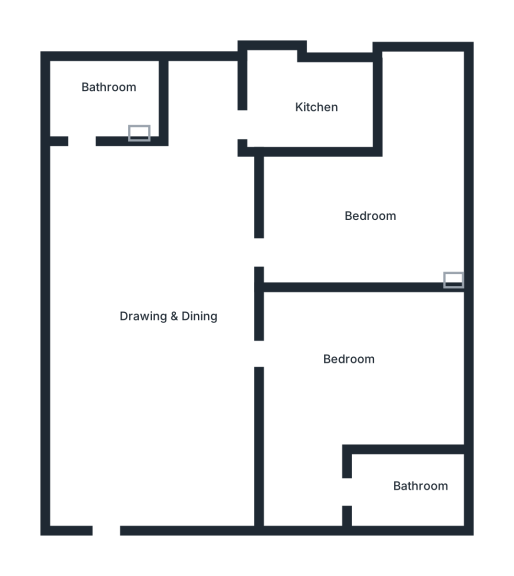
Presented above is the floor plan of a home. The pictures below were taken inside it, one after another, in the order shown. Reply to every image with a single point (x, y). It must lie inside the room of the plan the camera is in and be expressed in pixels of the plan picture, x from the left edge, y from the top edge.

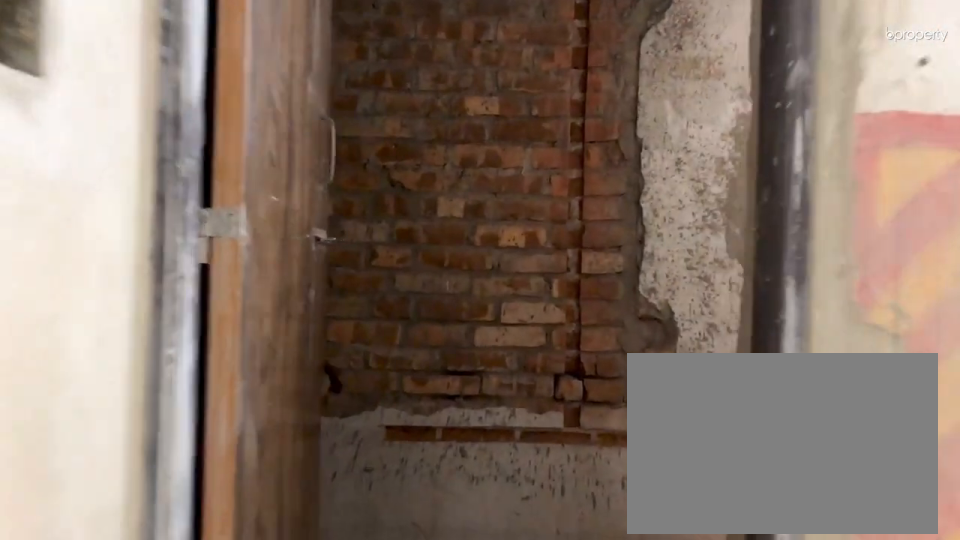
(98, 99)
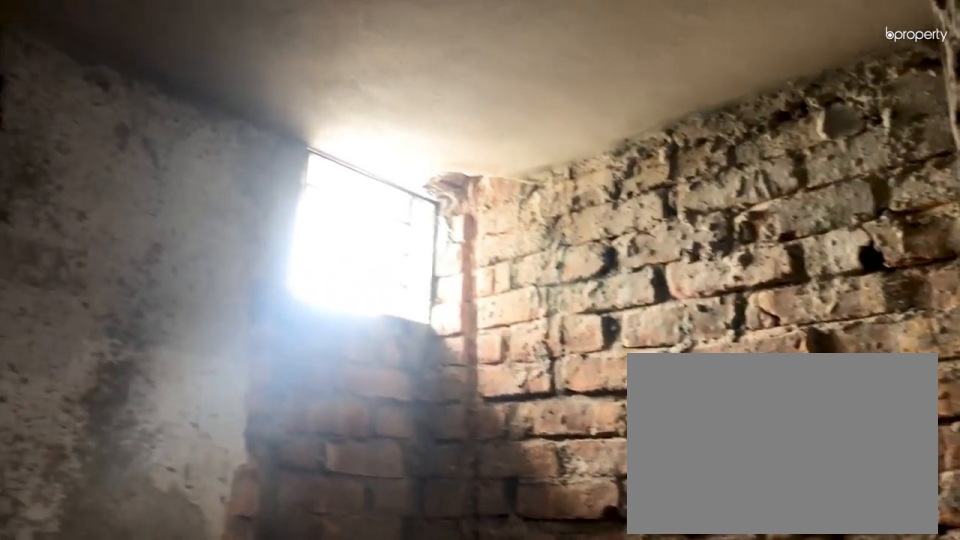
(98, 99)
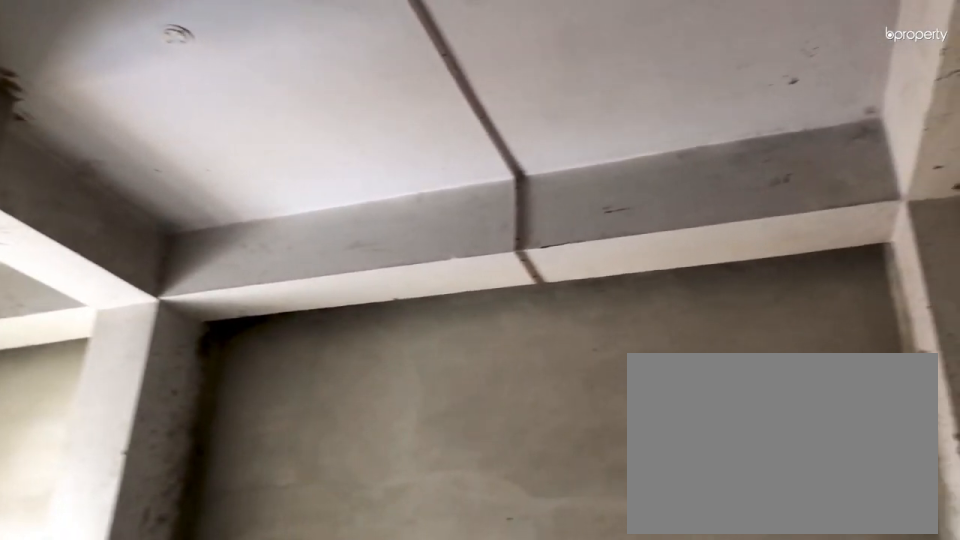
(381, 222)
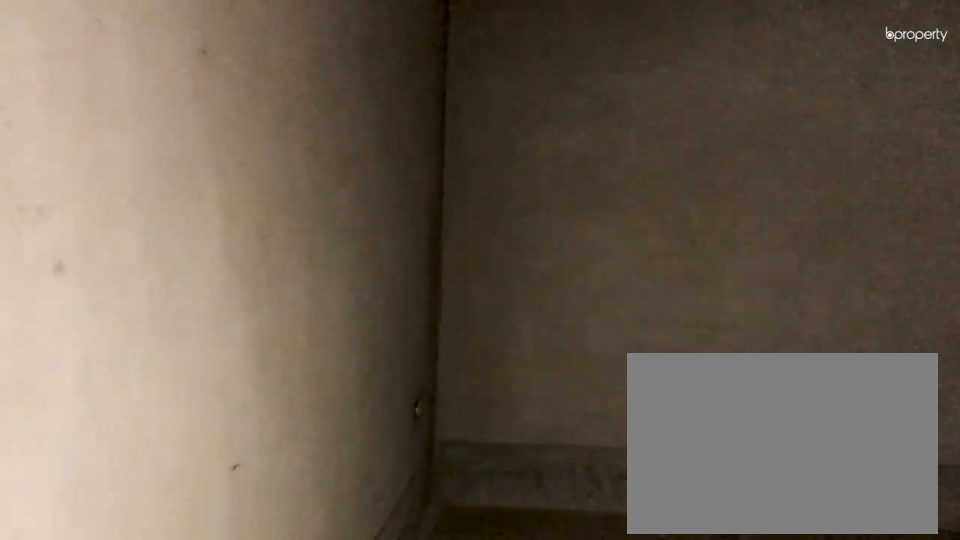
(335, 362)
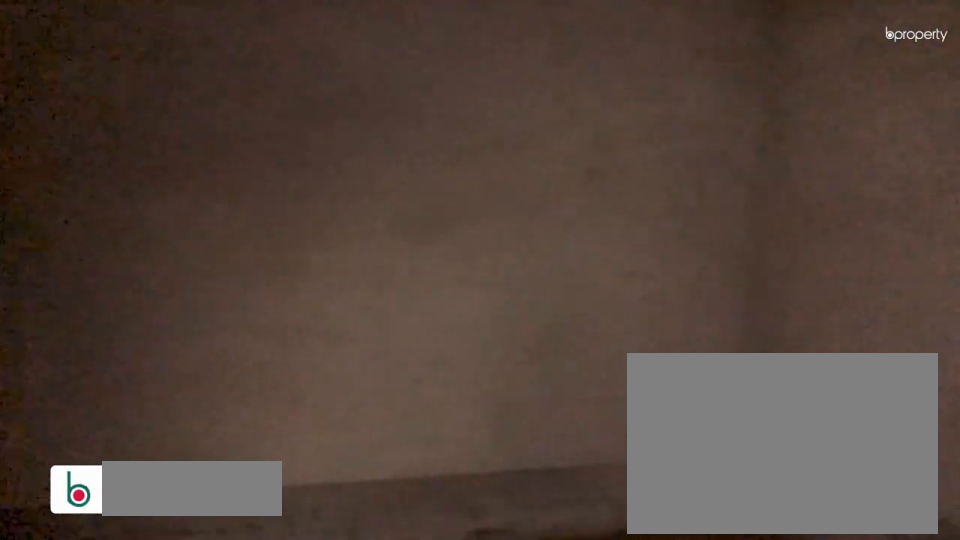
(335, 362)
